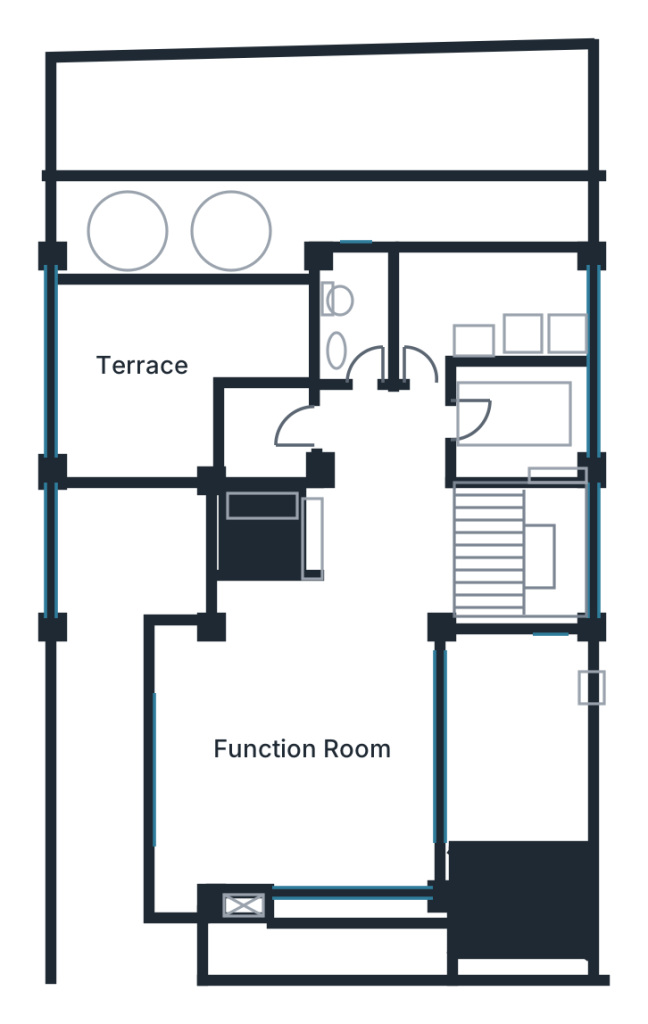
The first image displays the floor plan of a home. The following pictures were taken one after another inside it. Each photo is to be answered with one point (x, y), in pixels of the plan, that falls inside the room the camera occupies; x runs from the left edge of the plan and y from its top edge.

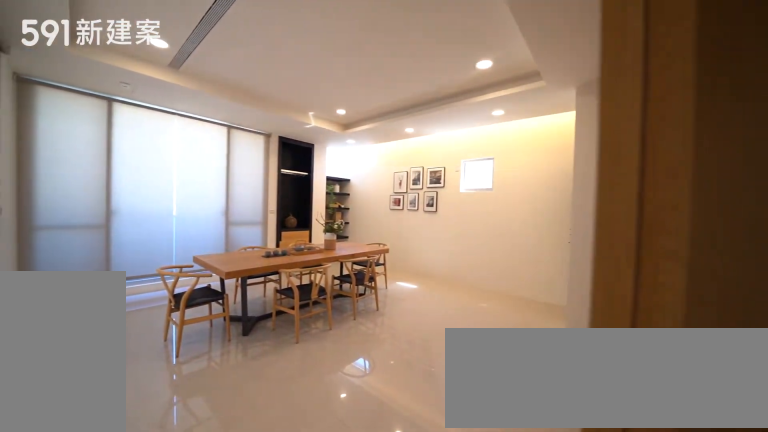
(296, 746)
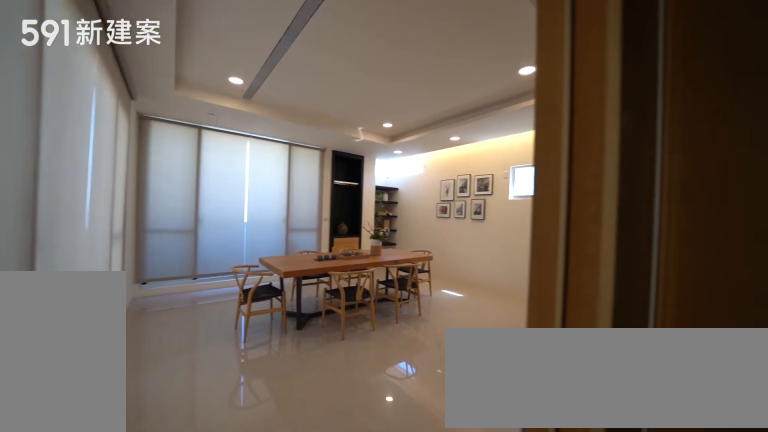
(296, 746)
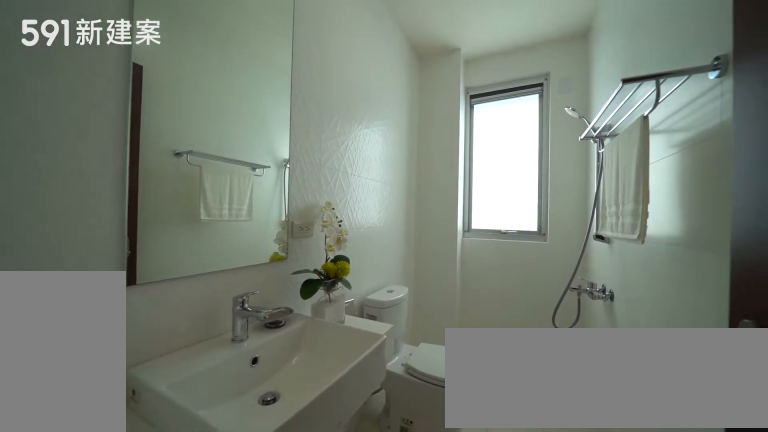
(358, 305)
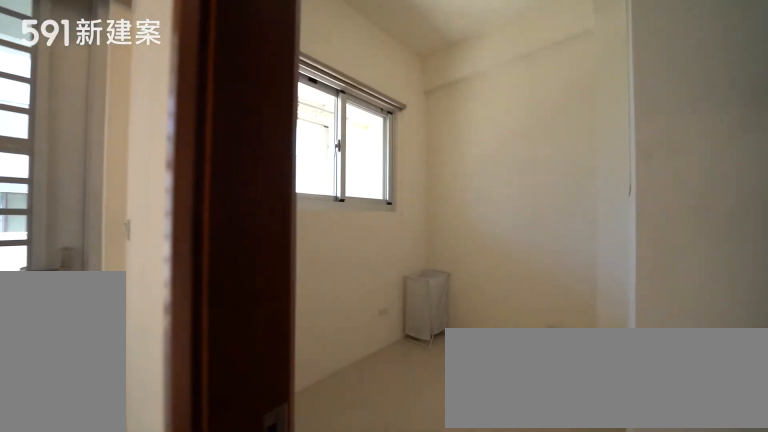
(530, 421)
